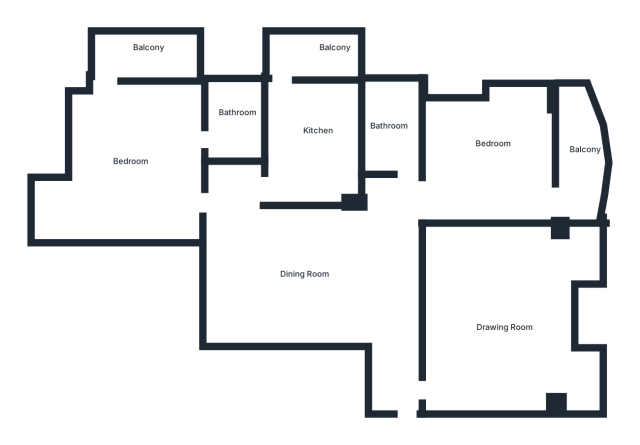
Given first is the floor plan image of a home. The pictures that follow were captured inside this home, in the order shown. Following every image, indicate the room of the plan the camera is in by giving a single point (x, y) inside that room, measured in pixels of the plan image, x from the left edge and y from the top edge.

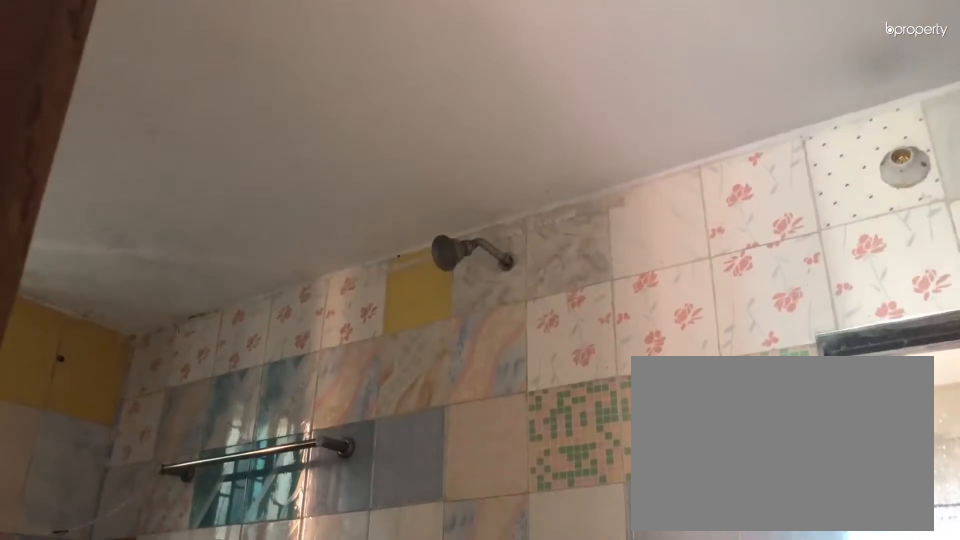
(227, 130)
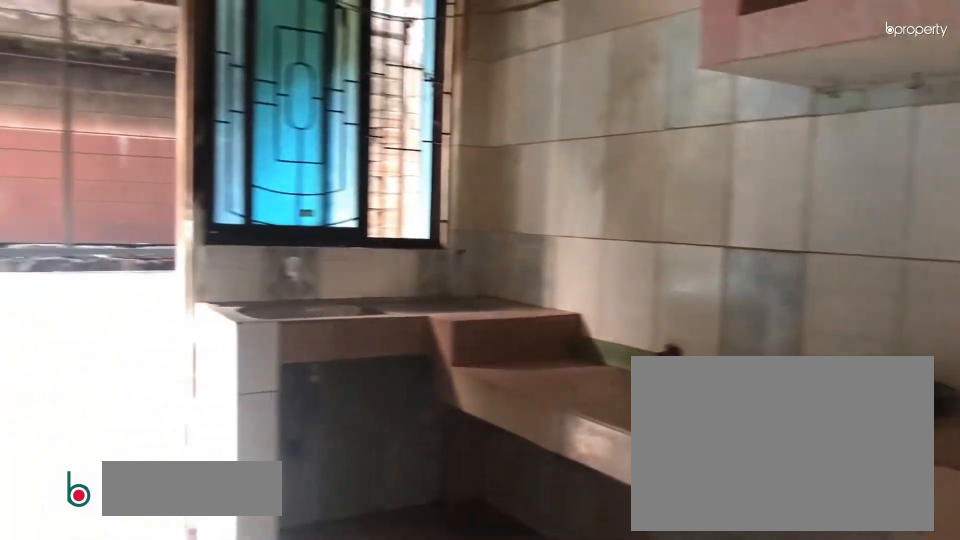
(312, 140)
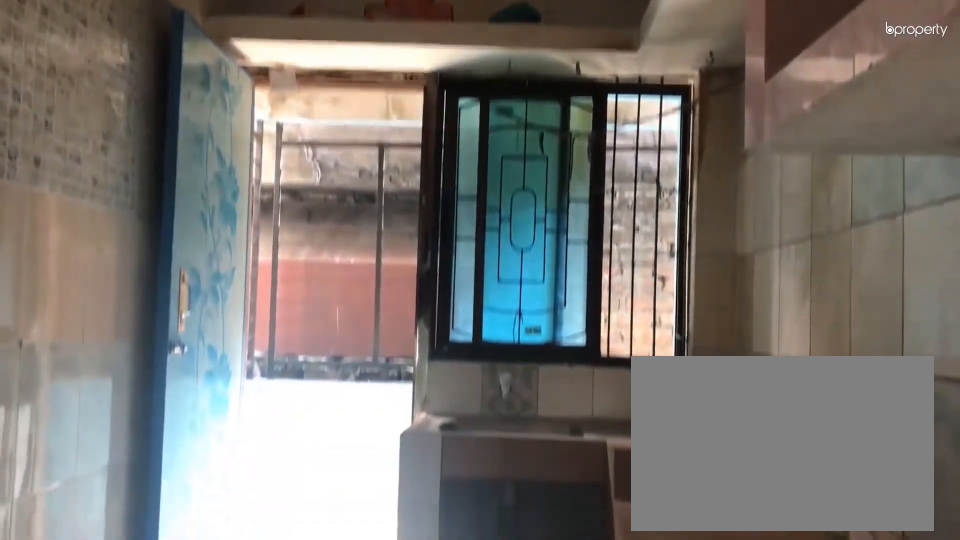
(312, 140)
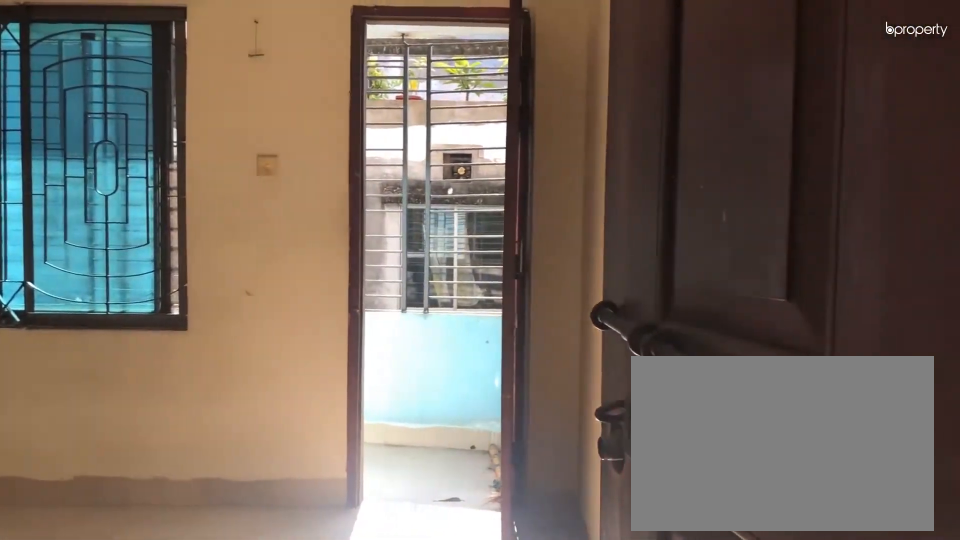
(483, 170)
